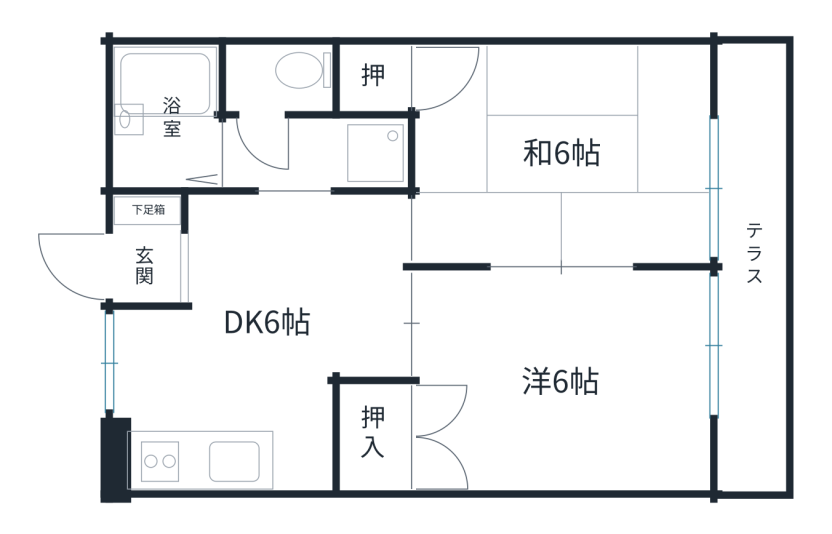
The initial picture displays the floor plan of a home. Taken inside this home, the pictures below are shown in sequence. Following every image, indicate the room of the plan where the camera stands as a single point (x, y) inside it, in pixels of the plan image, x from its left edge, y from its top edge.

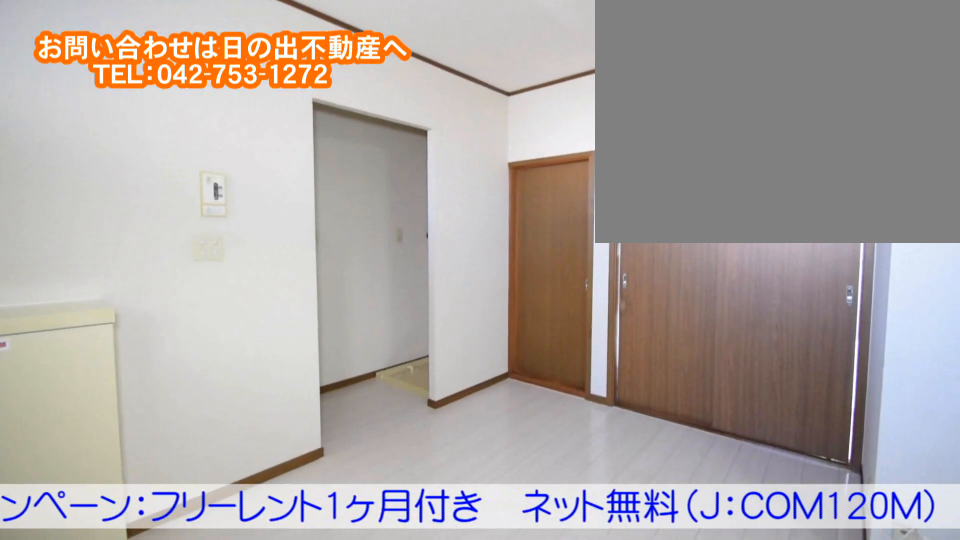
(272, 357)
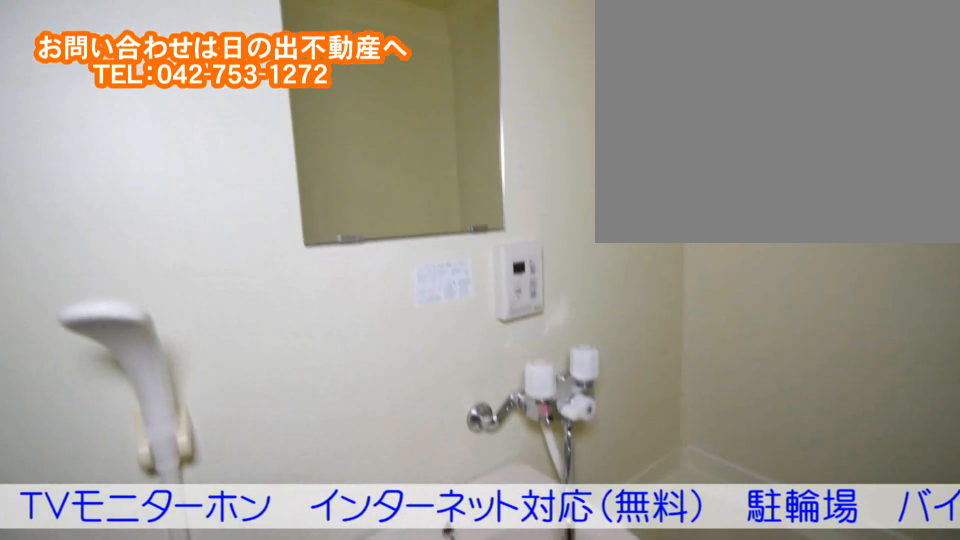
(168, 137)
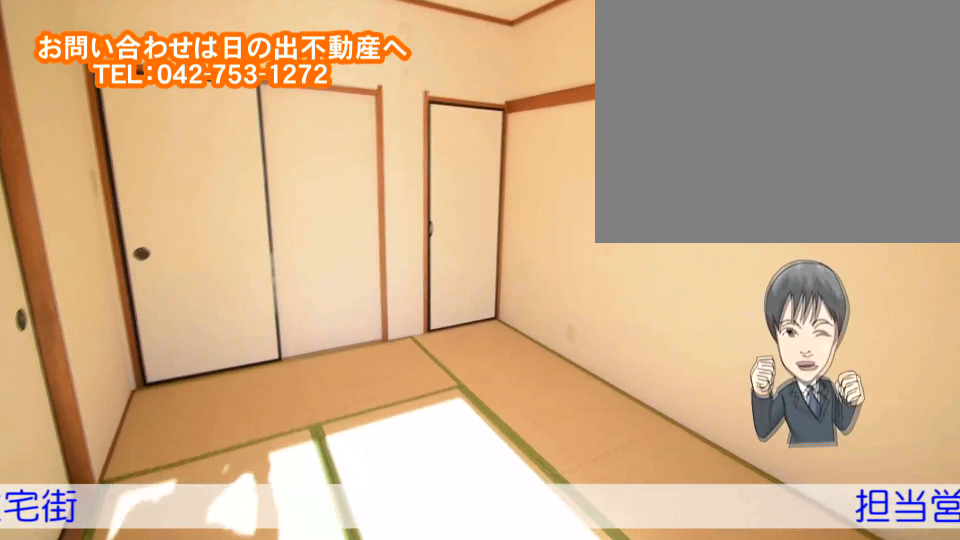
(634, 151)
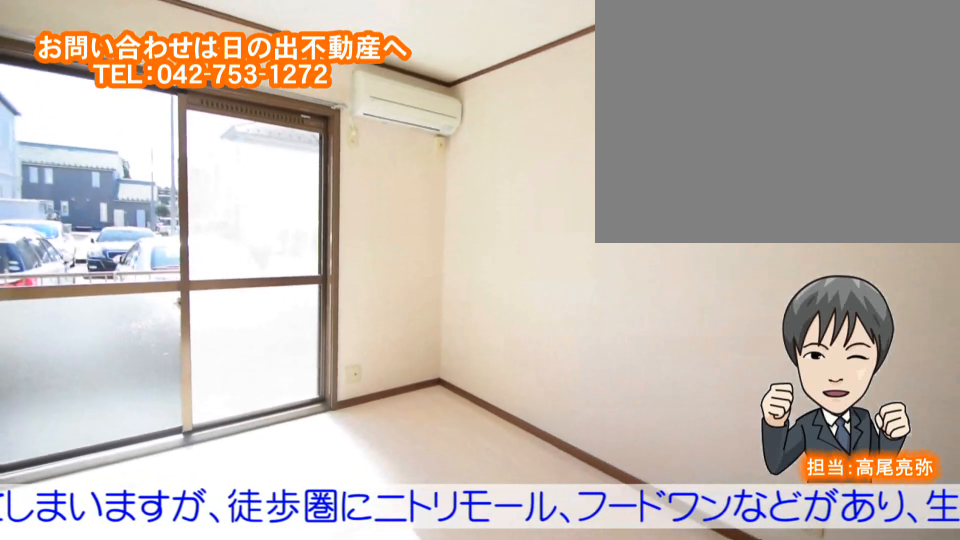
(640, 372)
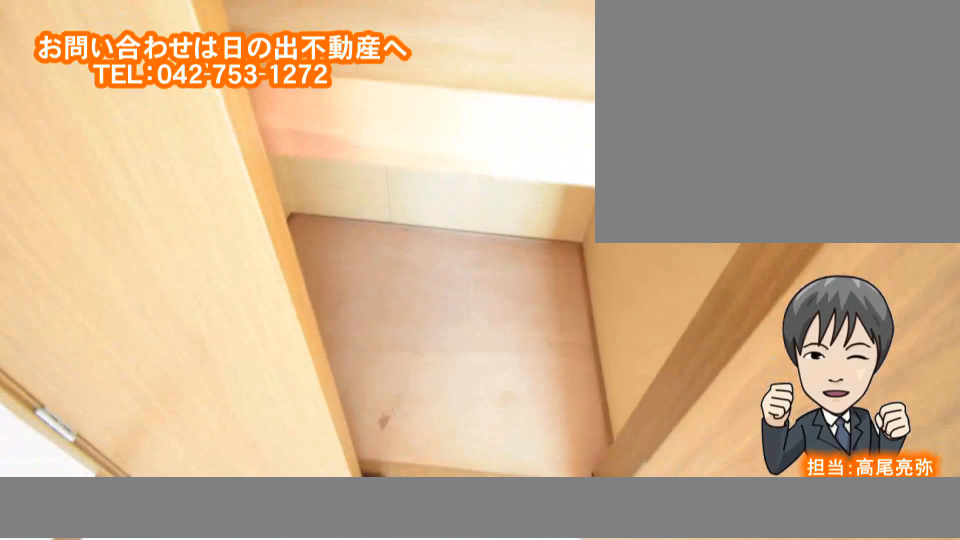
(640, 372)
